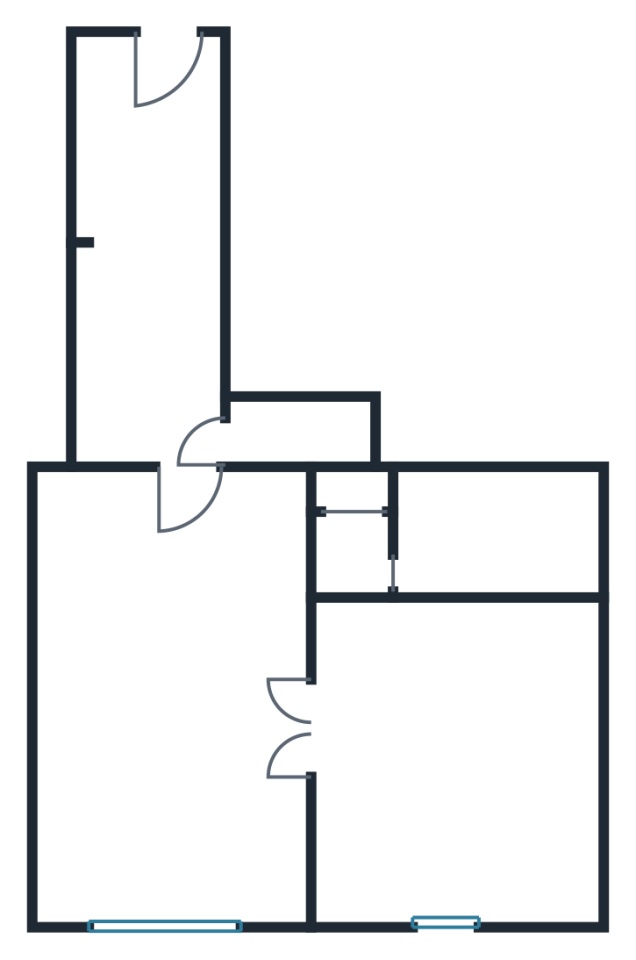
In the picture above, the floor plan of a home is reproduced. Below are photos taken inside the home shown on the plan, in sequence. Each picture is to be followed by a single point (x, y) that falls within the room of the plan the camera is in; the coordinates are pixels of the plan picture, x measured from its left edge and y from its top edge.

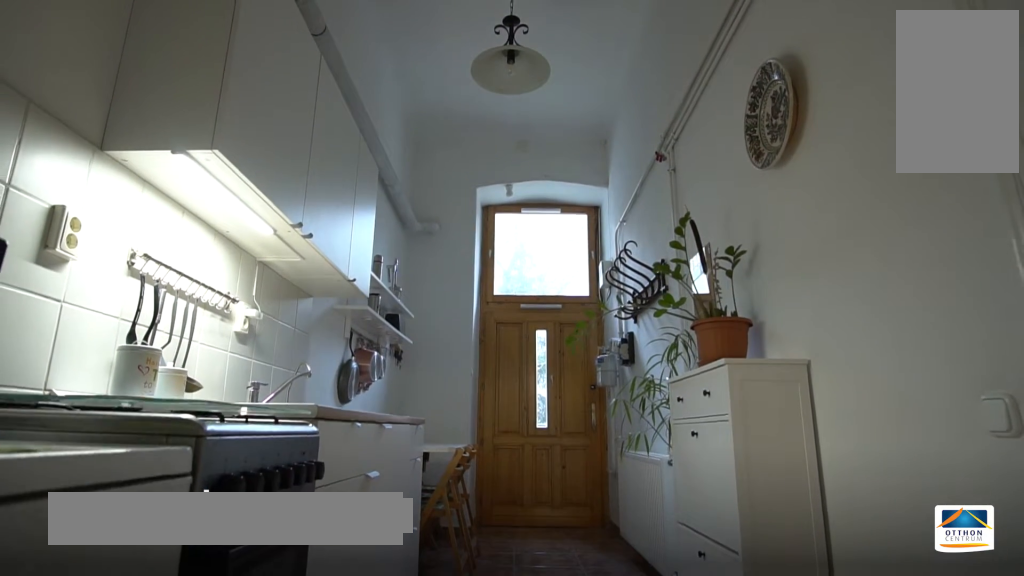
(158, 267)
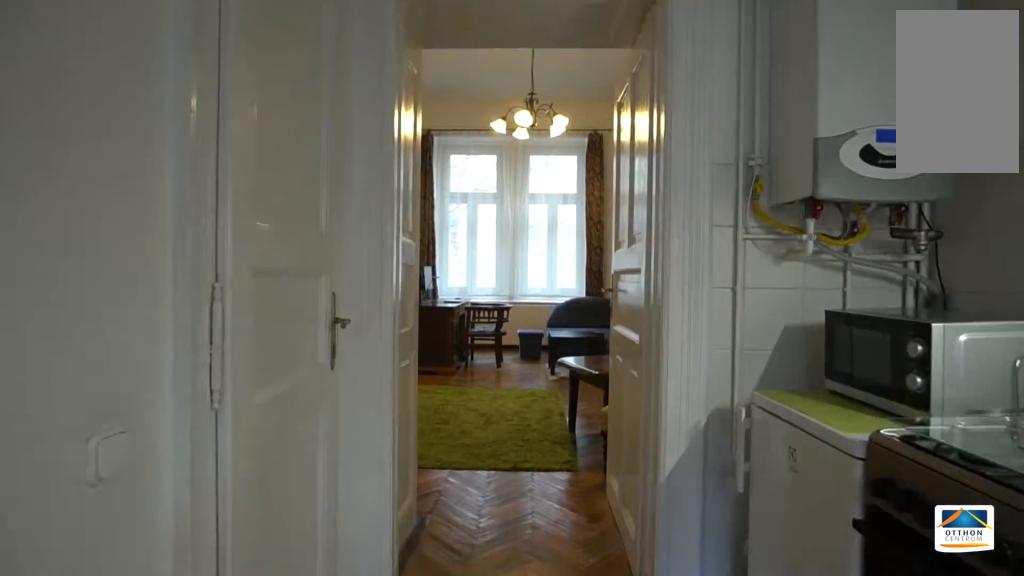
(156, 266)
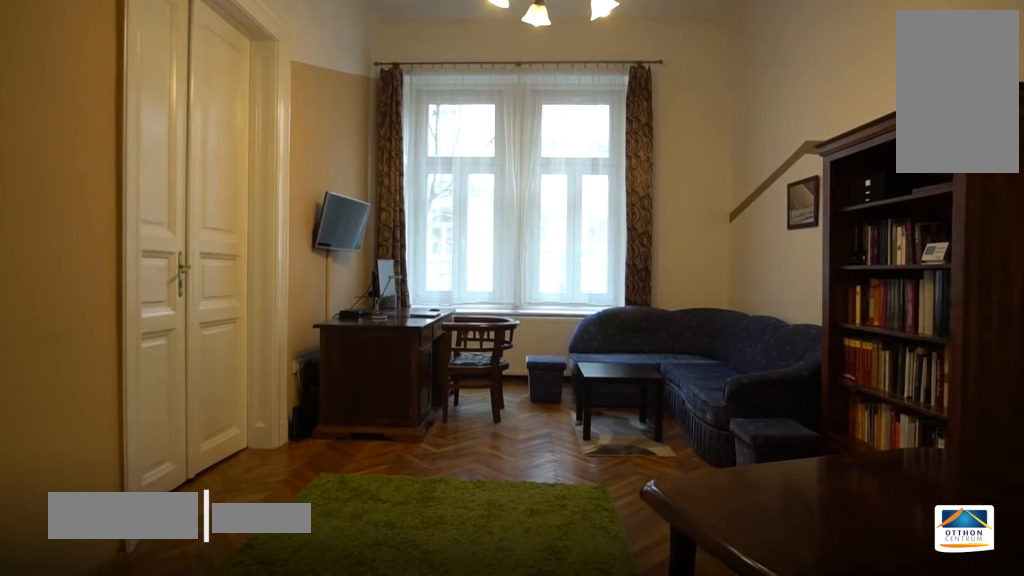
(181, 700)
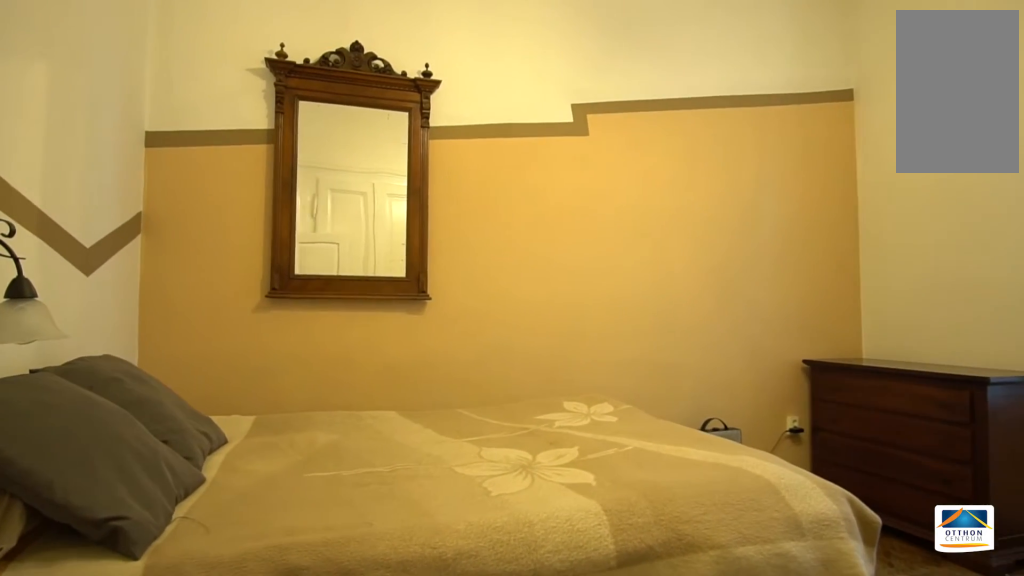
(471, 748)
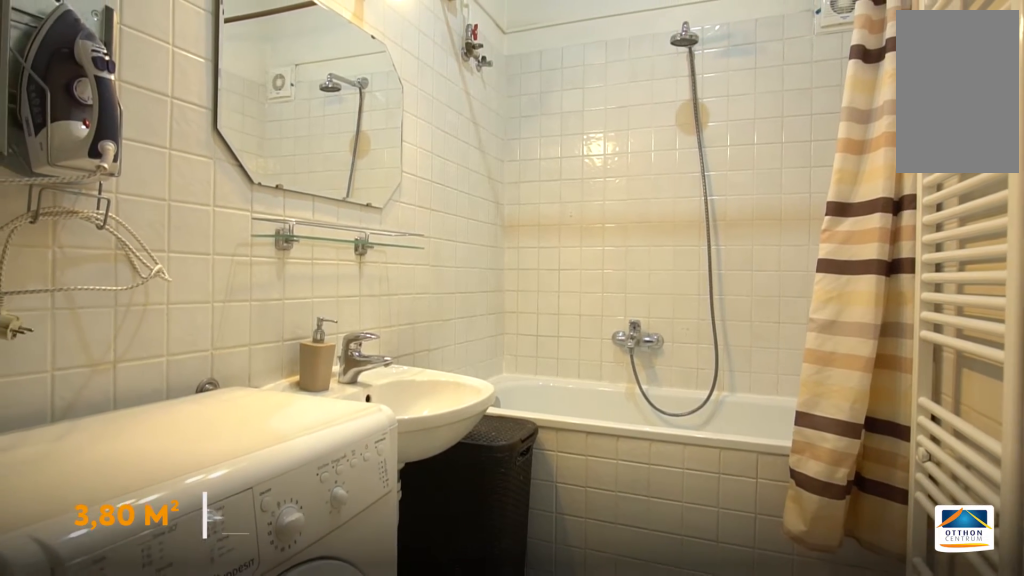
(510, 532)
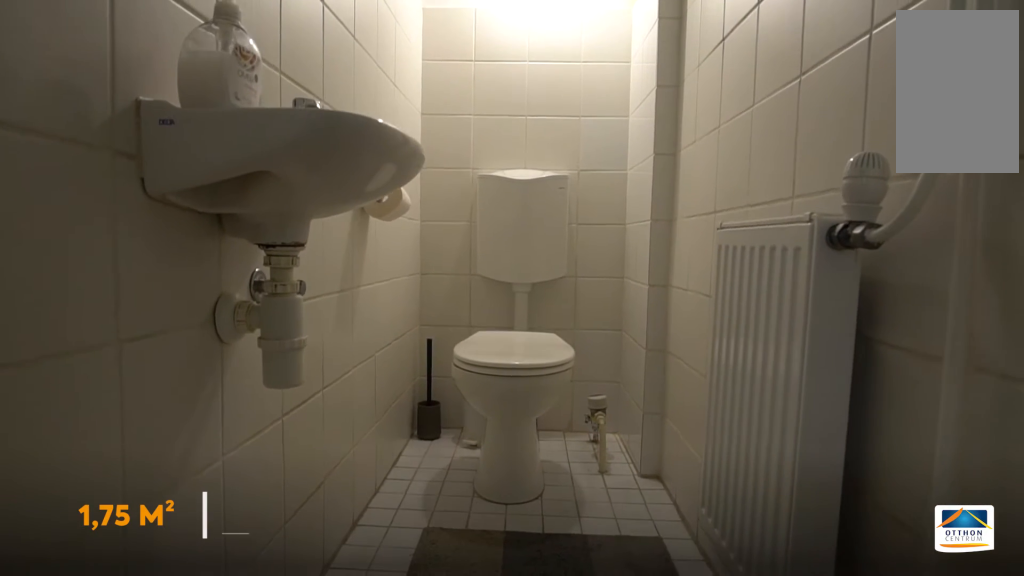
(314, 436)
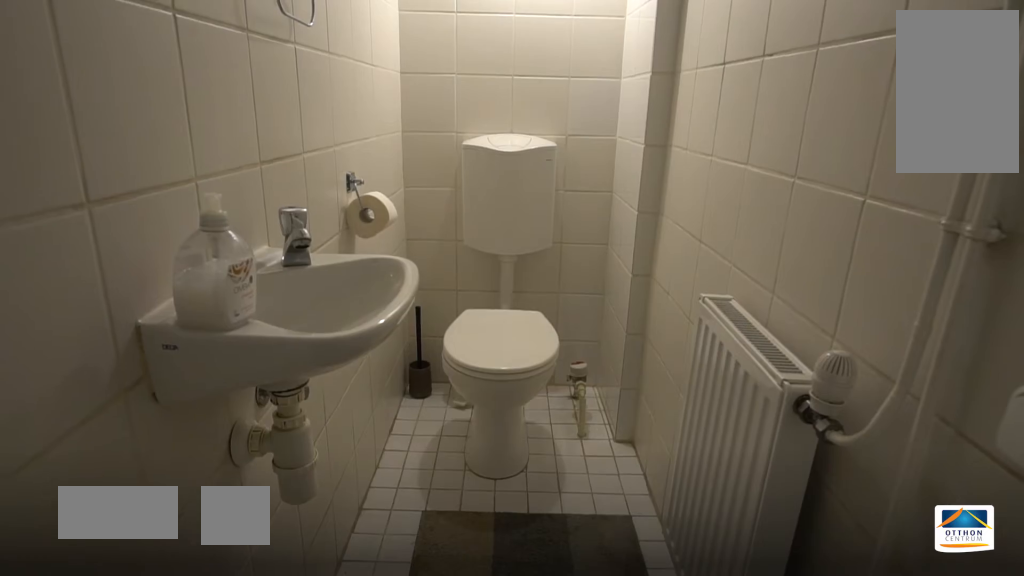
(313, 435)
